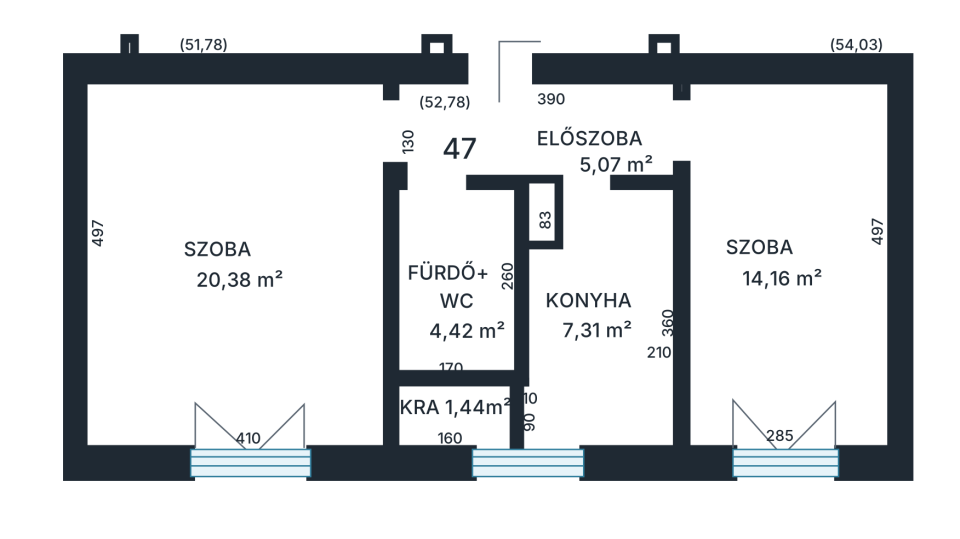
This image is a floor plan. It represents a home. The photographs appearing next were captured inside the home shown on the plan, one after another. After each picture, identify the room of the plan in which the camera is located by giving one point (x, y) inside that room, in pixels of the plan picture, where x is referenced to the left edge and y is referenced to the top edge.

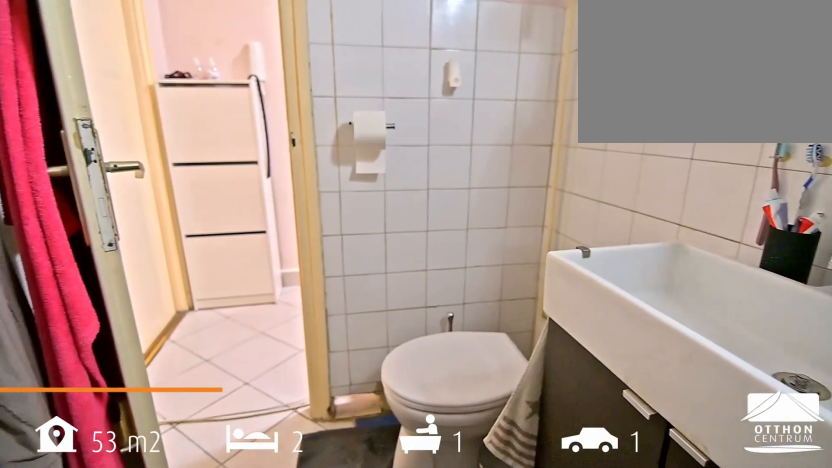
(462, 238)
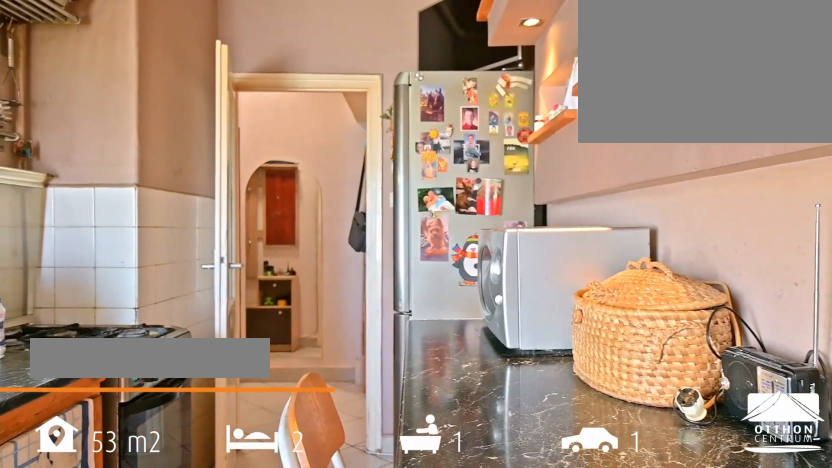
(588, 374)
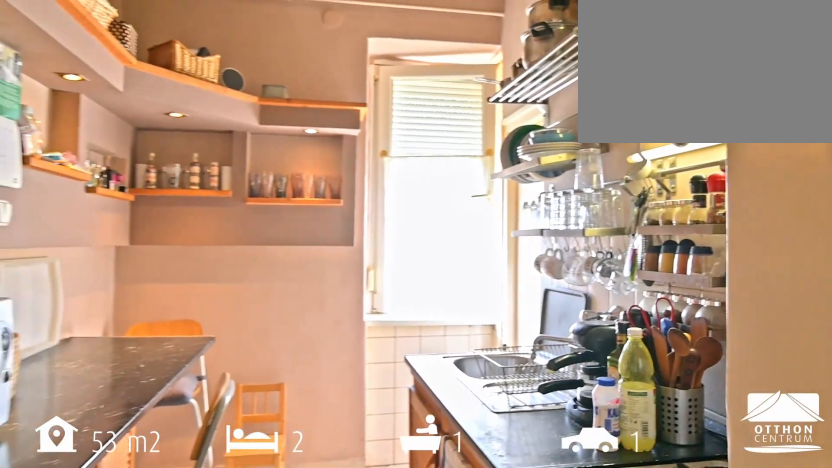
(588, 374)
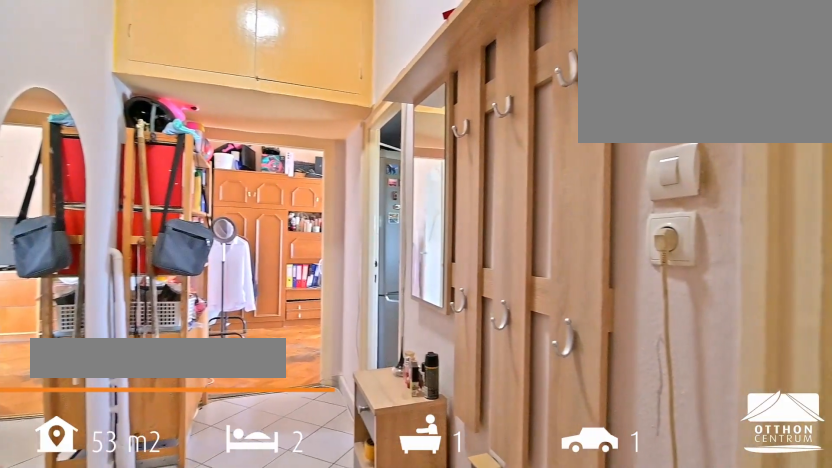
(569, 153)
